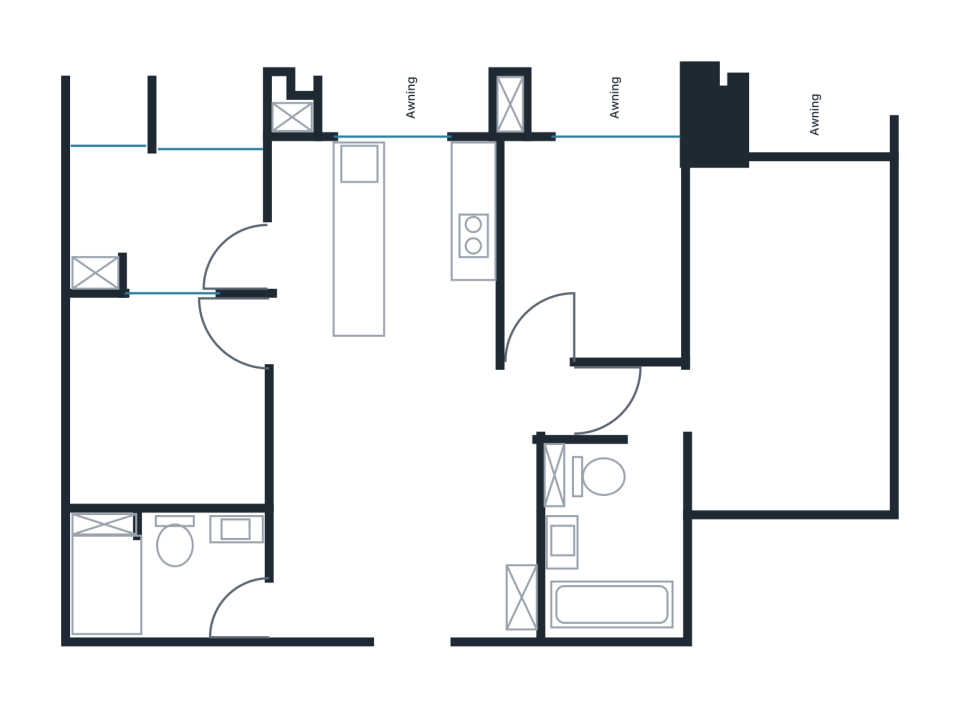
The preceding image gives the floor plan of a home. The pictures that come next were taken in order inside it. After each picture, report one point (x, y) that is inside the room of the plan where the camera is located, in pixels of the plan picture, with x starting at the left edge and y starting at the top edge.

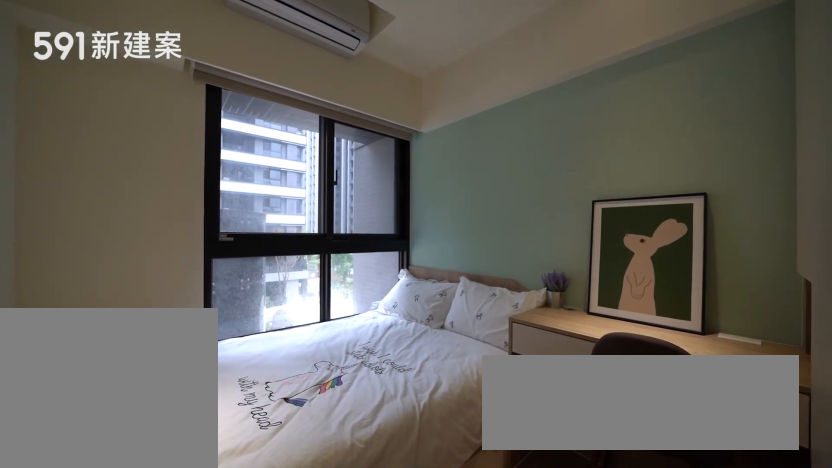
(598, 249)
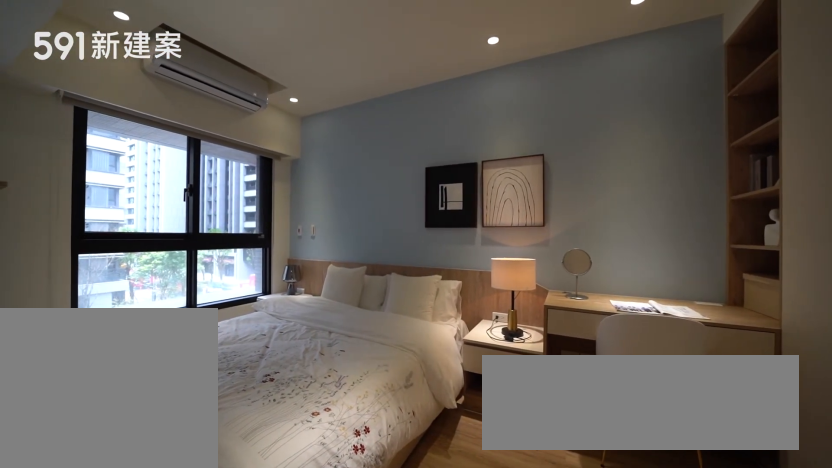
(772, 339)
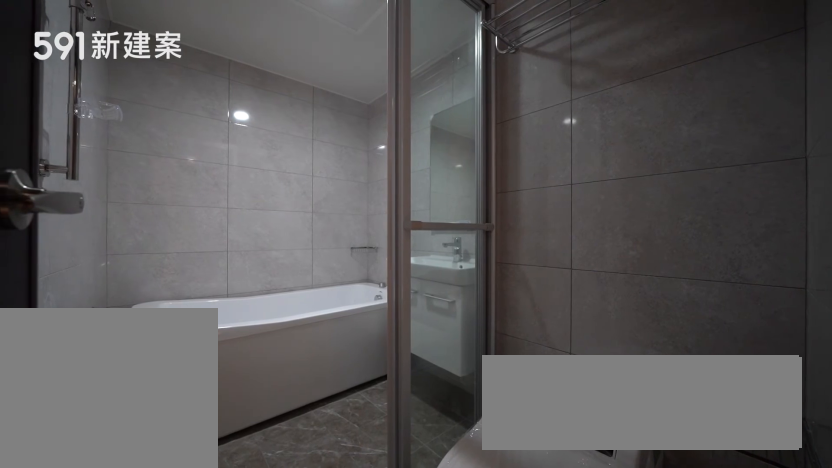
(607, 541)
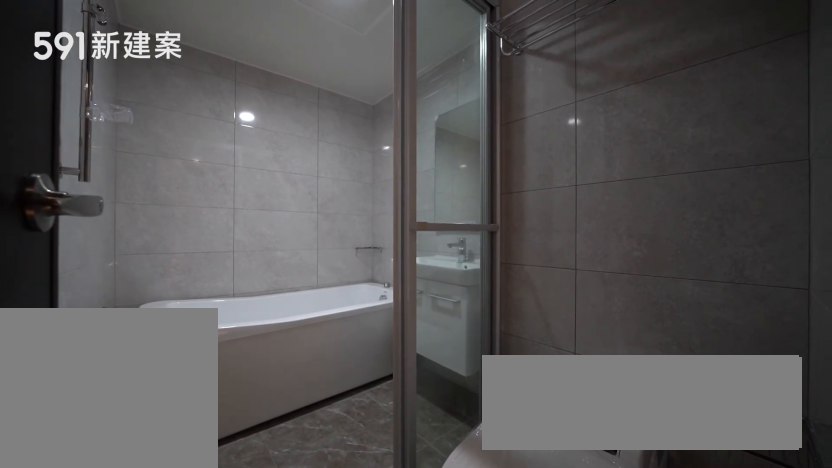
(607, 541)
